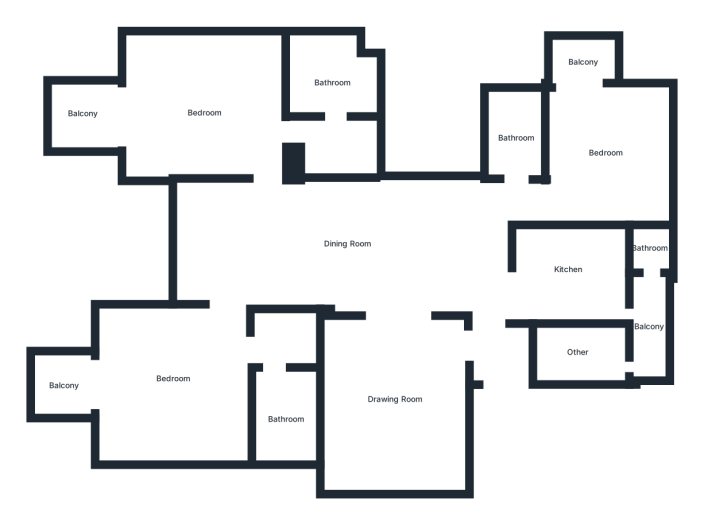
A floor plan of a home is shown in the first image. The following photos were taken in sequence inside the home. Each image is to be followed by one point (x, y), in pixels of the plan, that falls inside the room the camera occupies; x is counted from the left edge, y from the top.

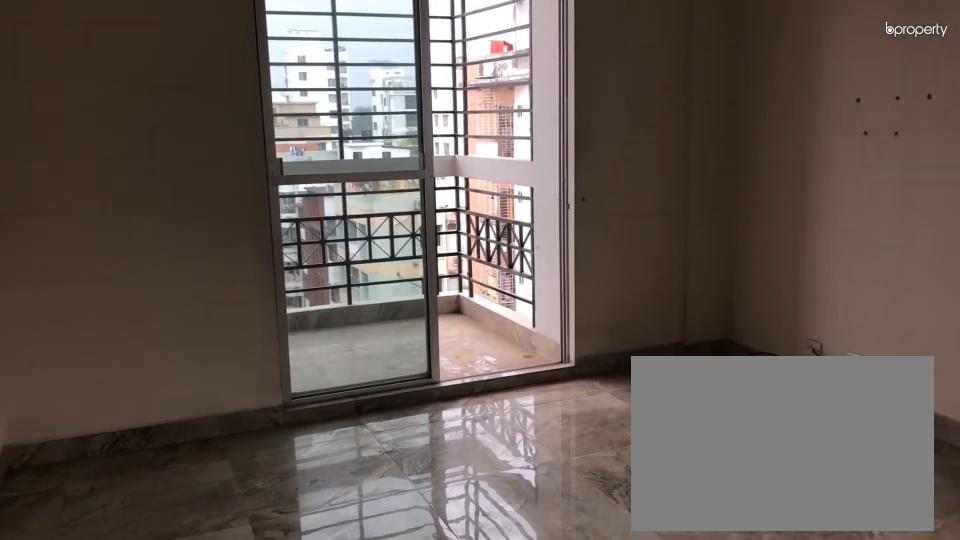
(203, 113)
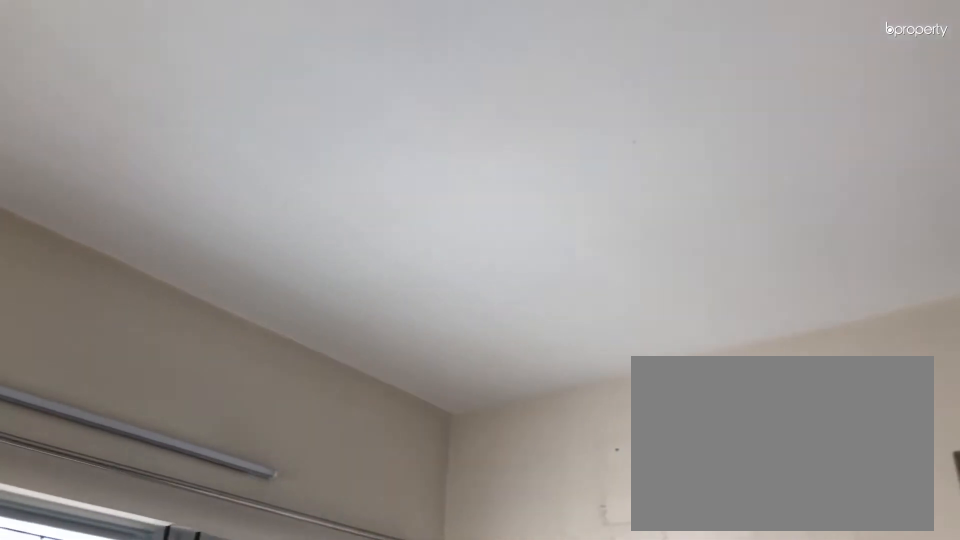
(203, 113)
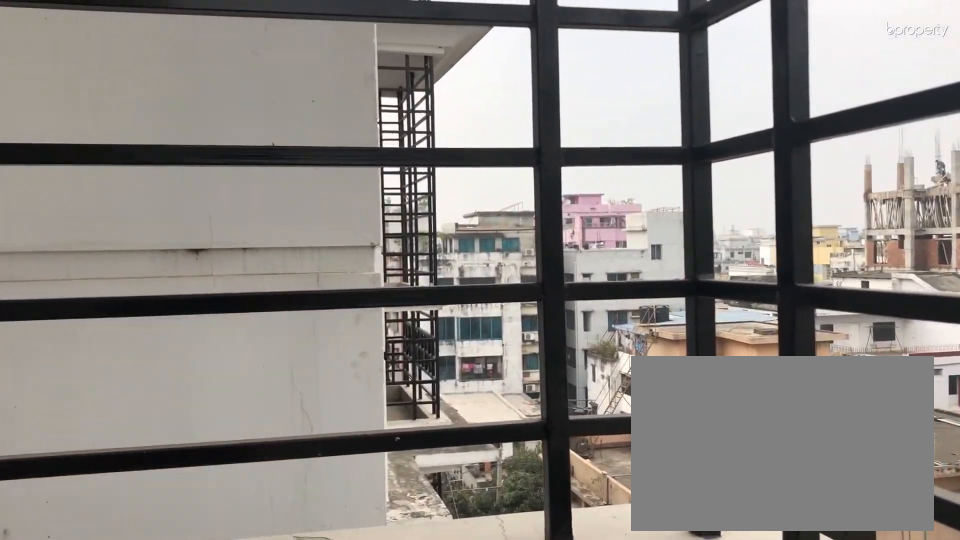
(85, 113)
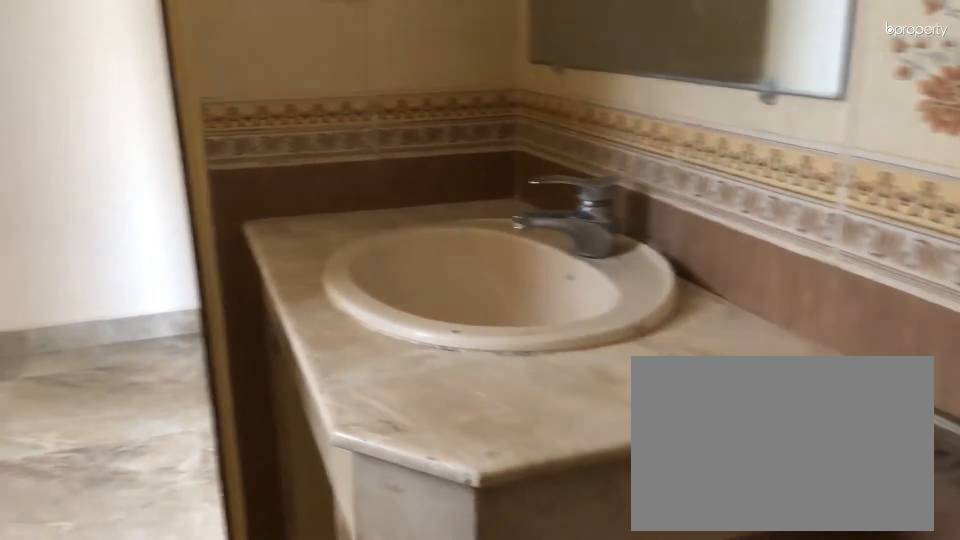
(331, 83)
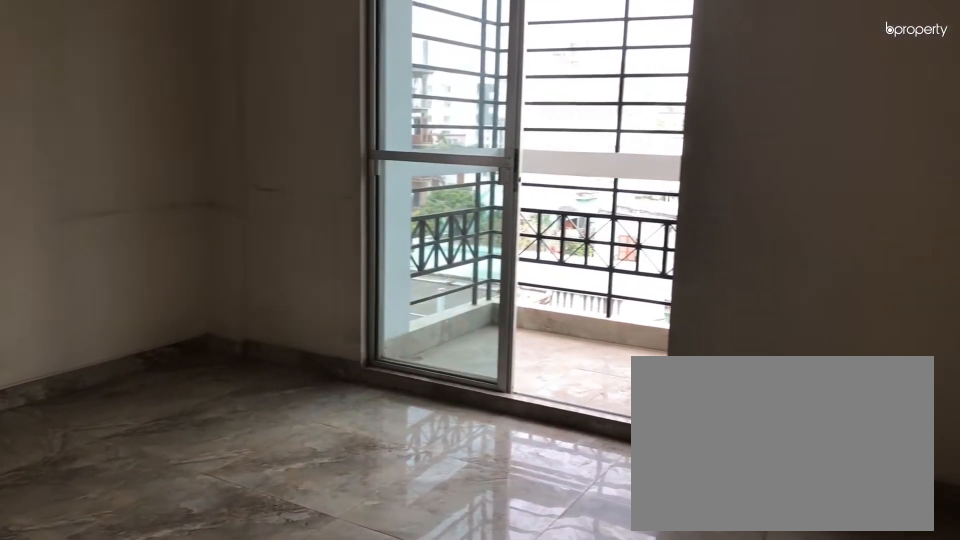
(172, 377)
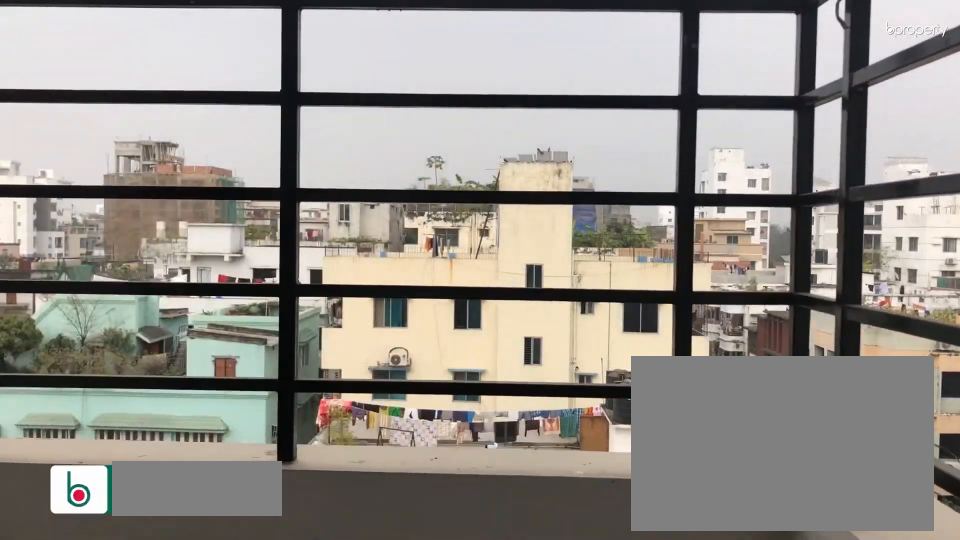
(63, 386)
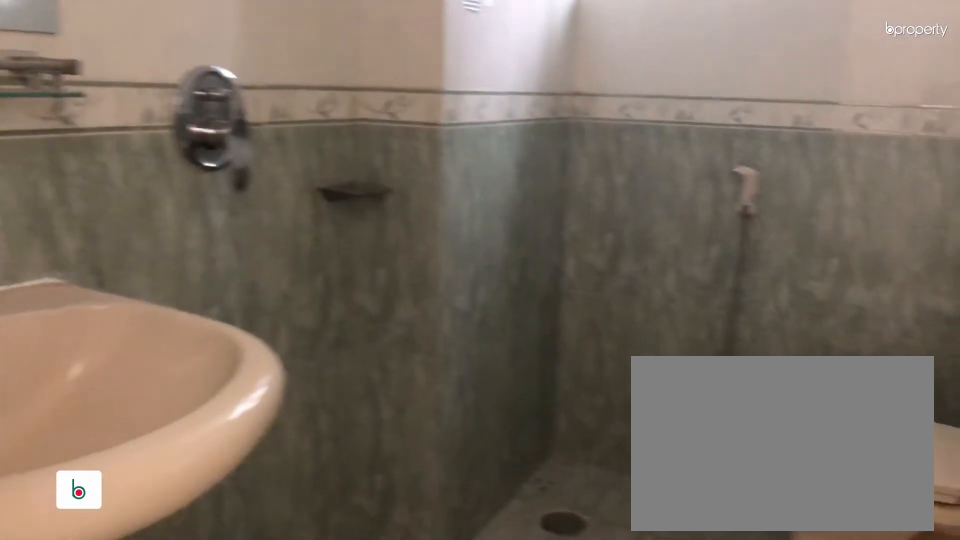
(284, 418)
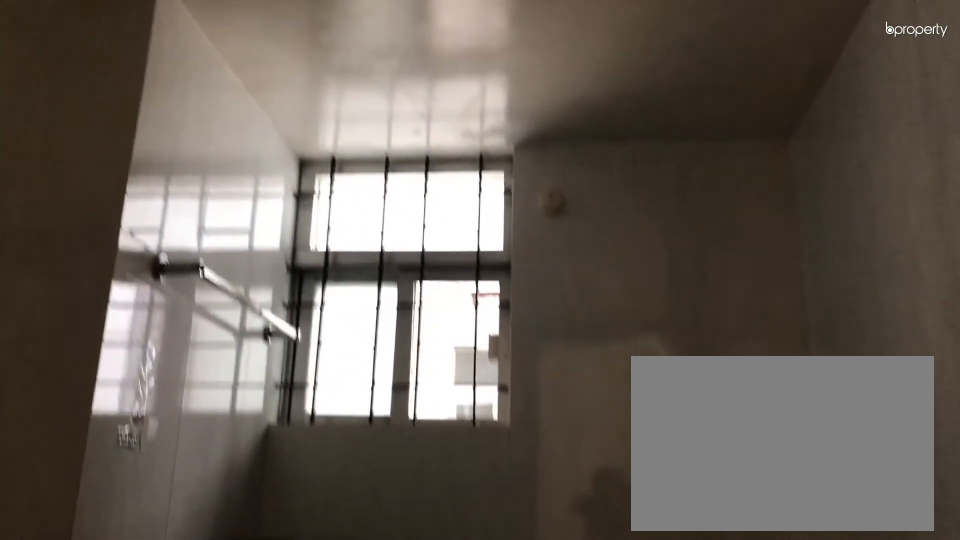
(284, 418)
